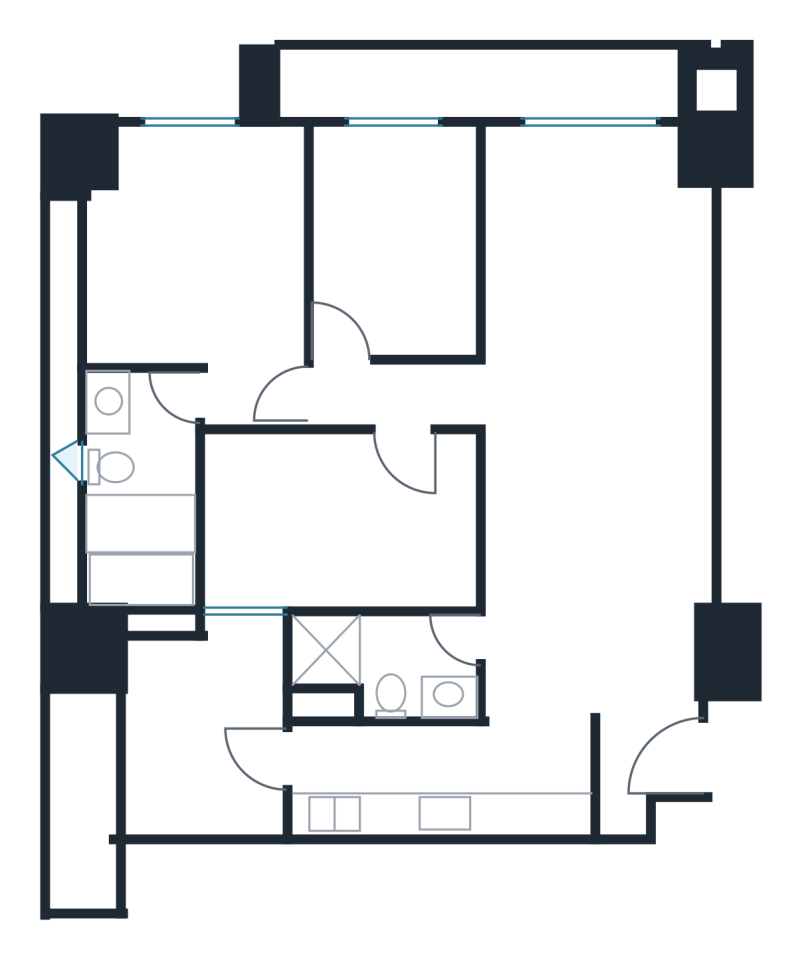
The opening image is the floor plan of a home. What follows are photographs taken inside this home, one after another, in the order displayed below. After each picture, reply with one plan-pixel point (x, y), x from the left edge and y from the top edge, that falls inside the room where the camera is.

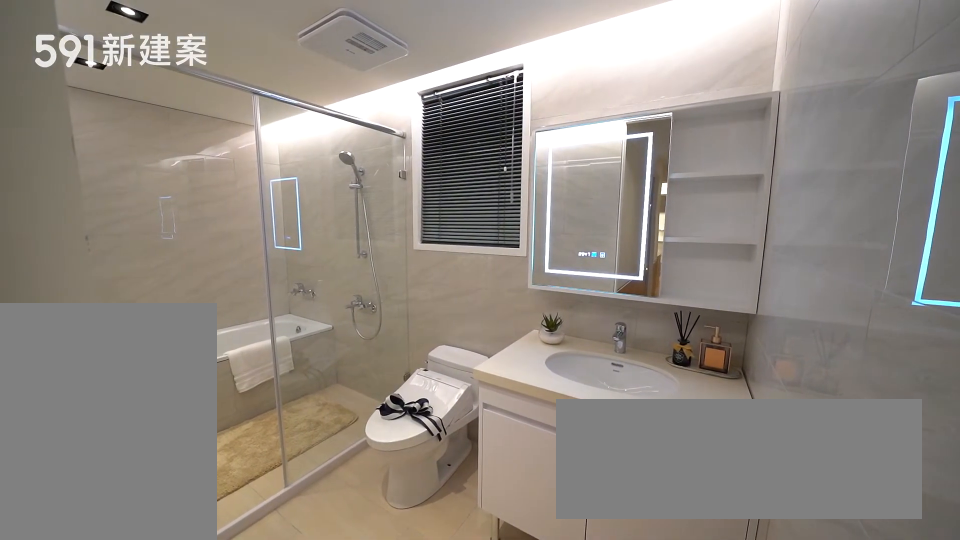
(143, 484)
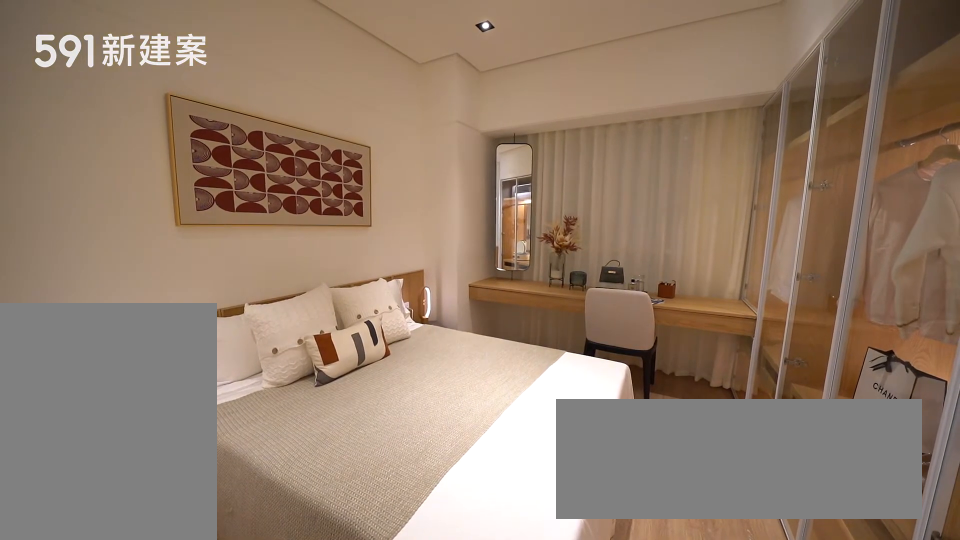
(192, 239)
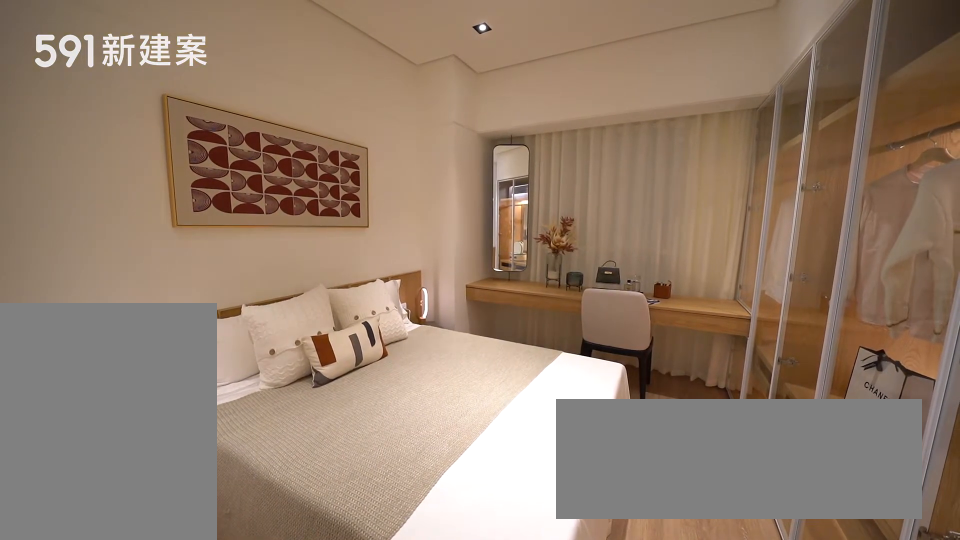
(192, 239)
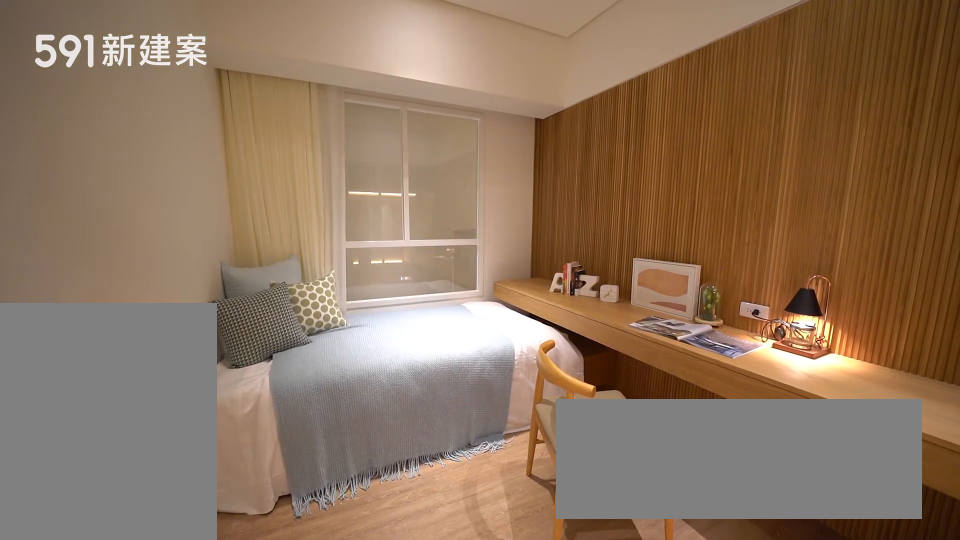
(402, 232)
